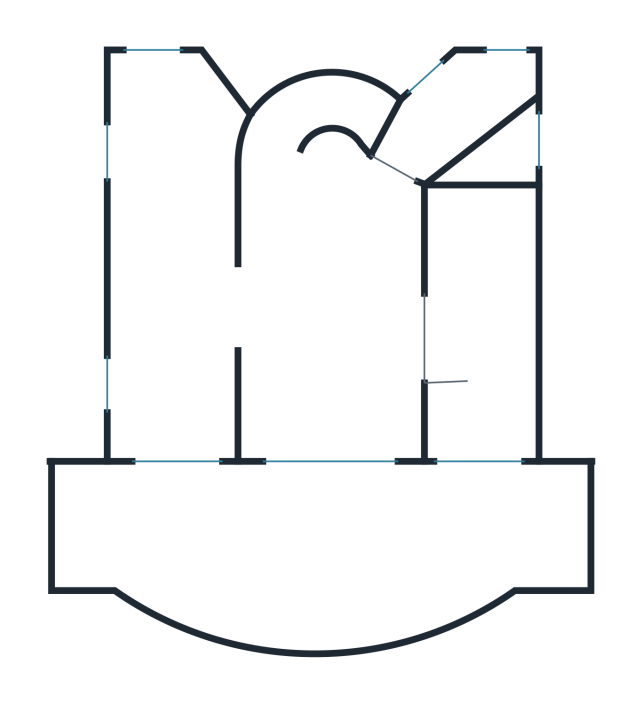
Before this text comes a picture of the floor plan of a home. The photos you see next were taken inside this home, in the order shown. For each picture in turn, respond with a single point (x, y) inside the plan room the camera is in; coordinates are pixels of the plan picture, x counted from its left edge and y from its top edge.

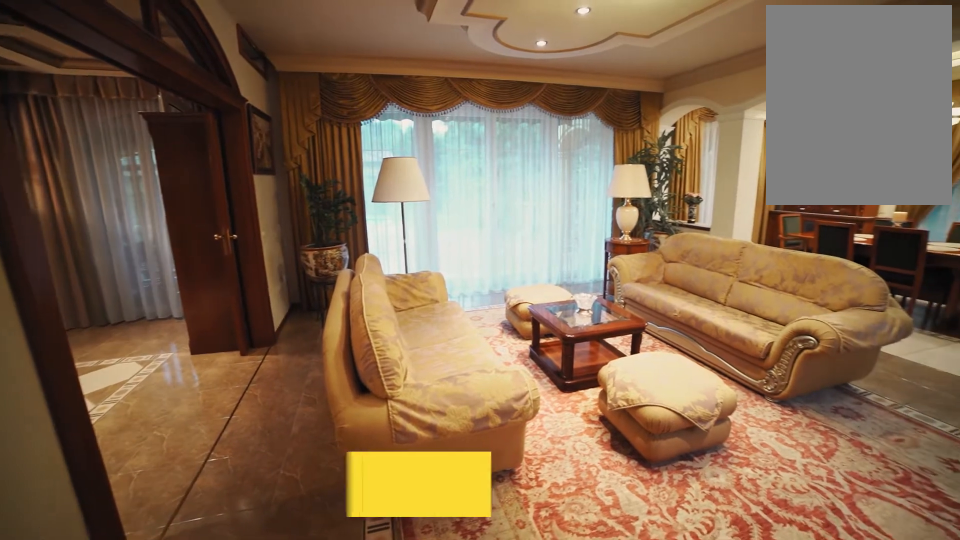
(392, 212)
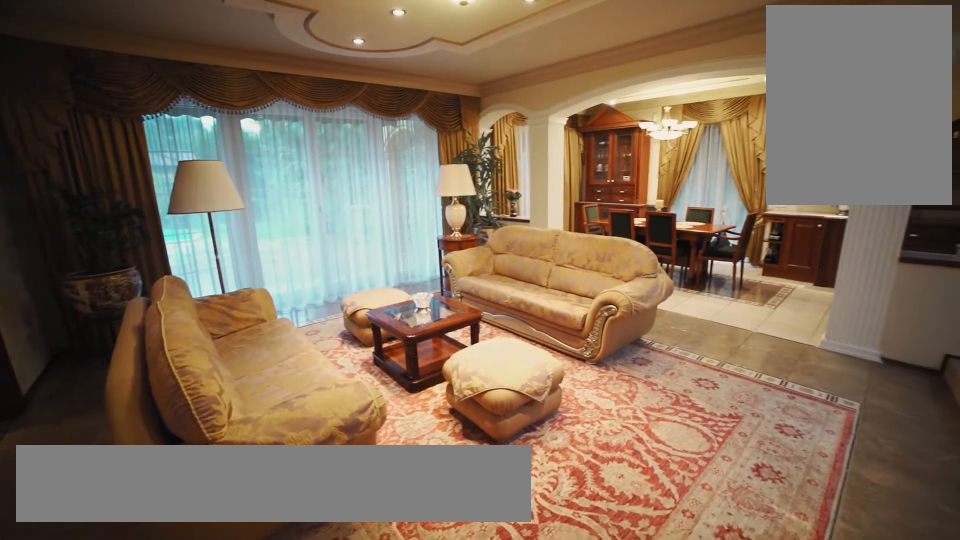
(392, 213)
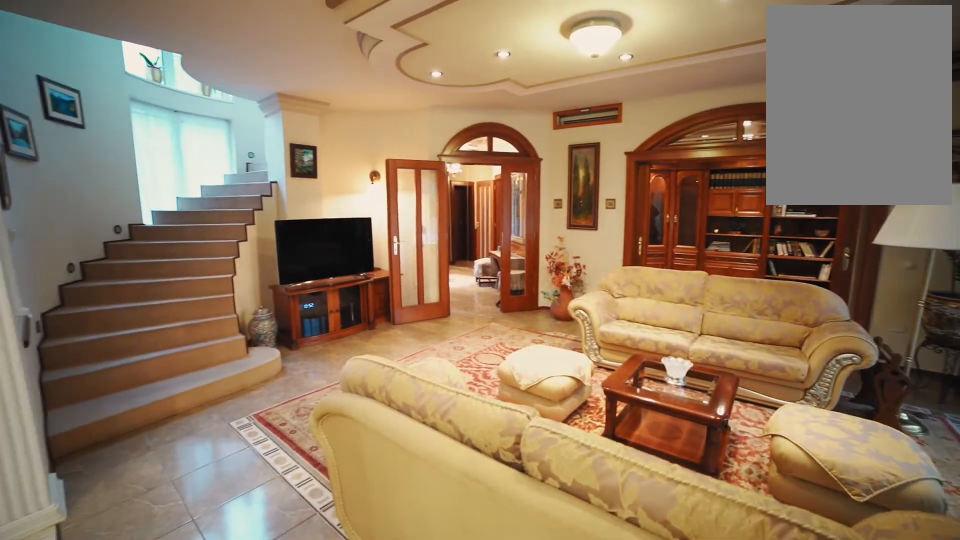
(252, 323)
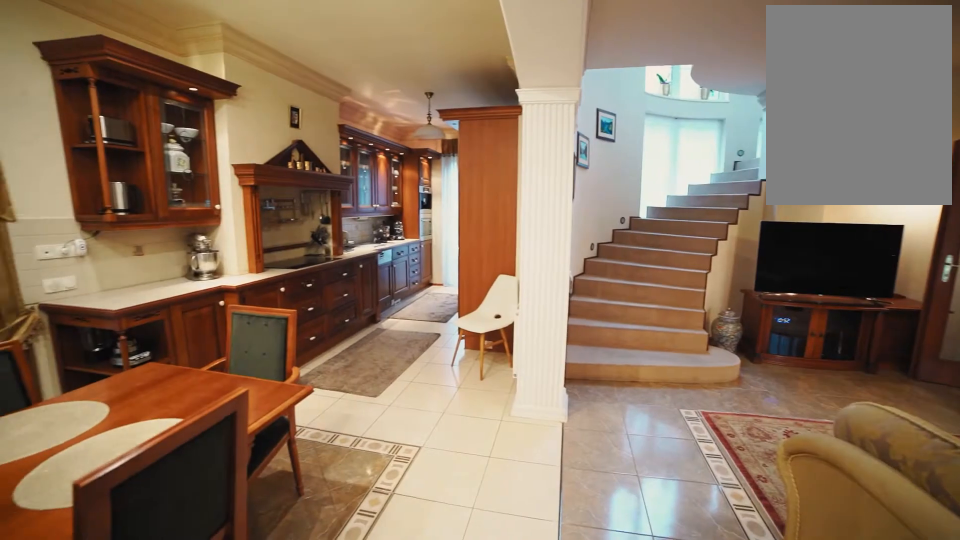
(252, 323)
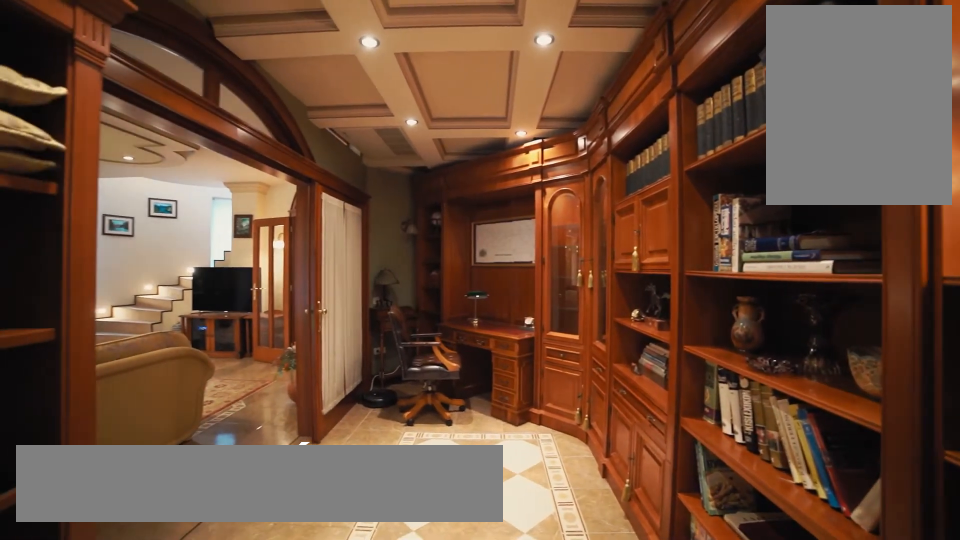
(484, 408)
